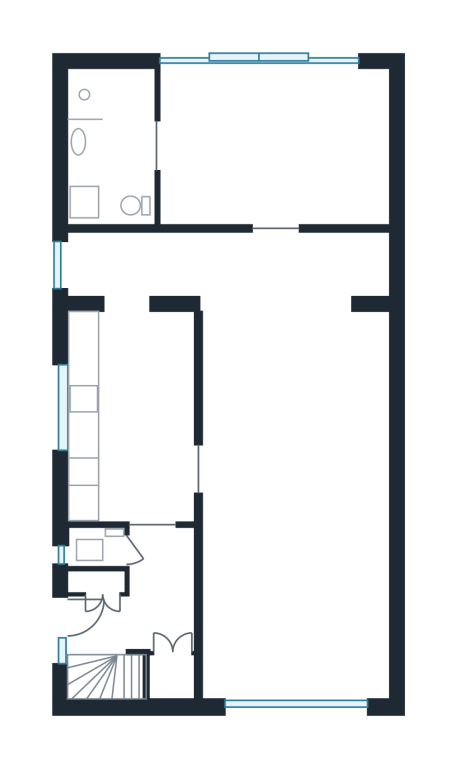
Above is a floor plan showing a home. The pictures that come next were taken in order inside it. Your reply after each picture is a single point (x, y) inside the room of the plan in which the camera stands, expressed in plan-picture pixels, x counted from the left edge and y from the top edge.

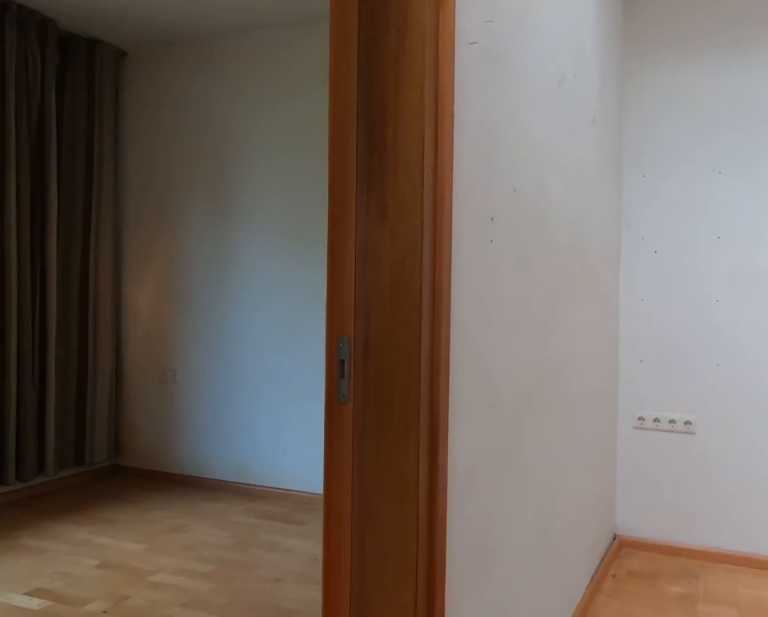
(229, 266)
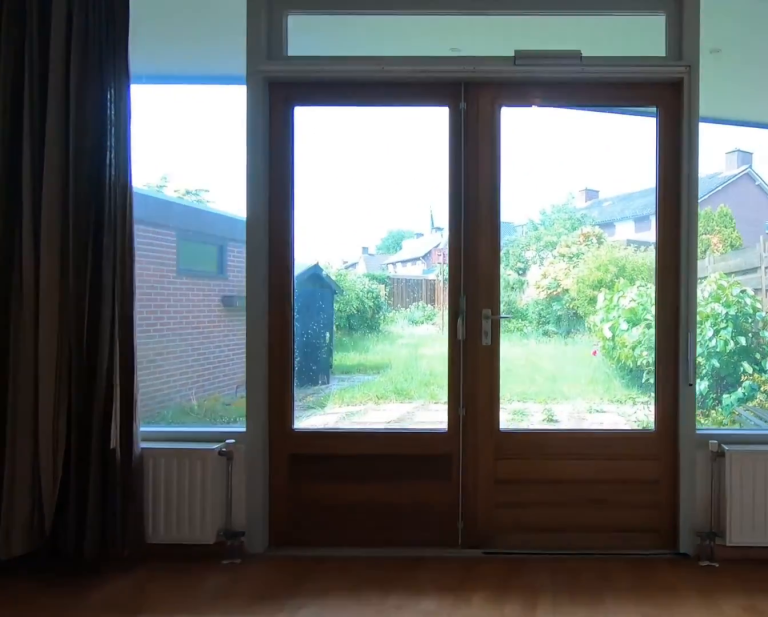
(273, 147)
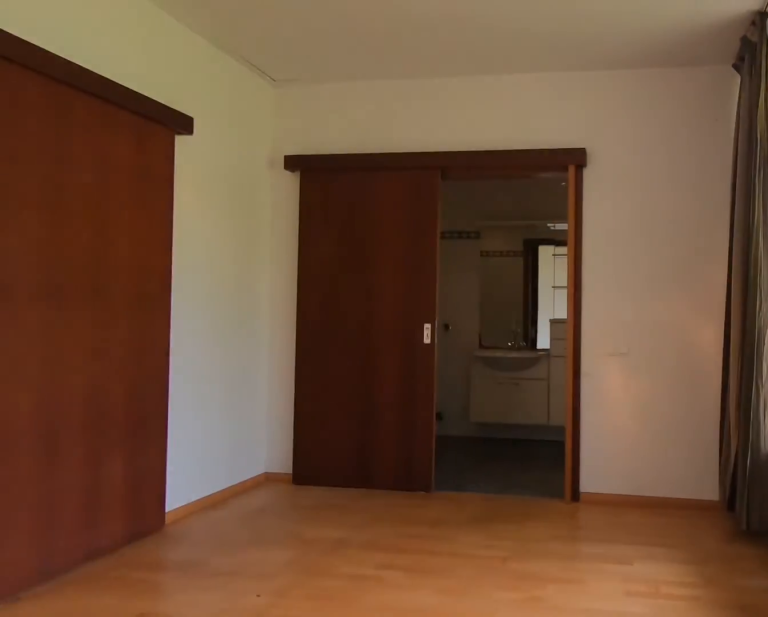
(273, 147)
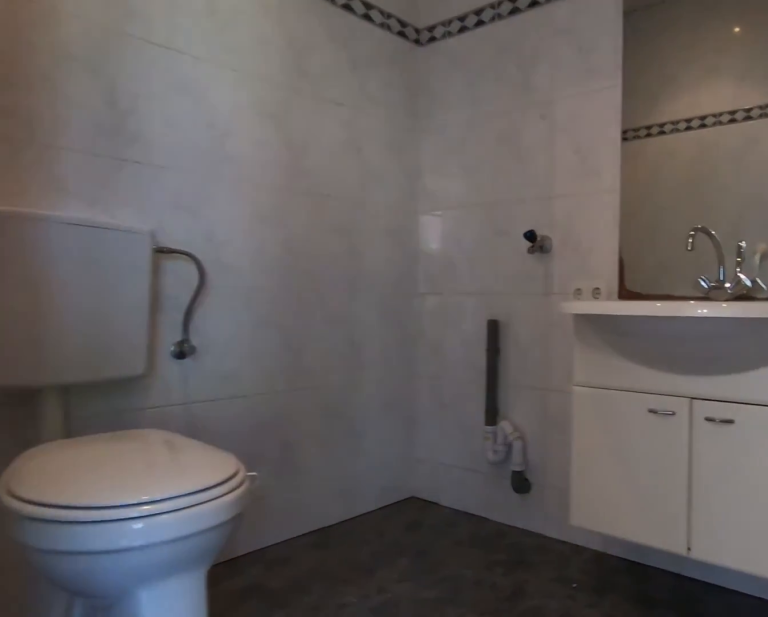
(111, 147)
